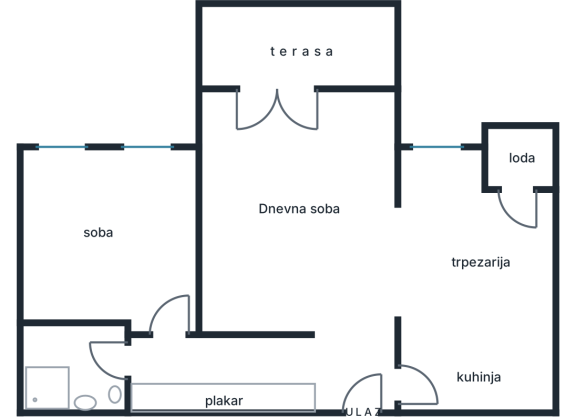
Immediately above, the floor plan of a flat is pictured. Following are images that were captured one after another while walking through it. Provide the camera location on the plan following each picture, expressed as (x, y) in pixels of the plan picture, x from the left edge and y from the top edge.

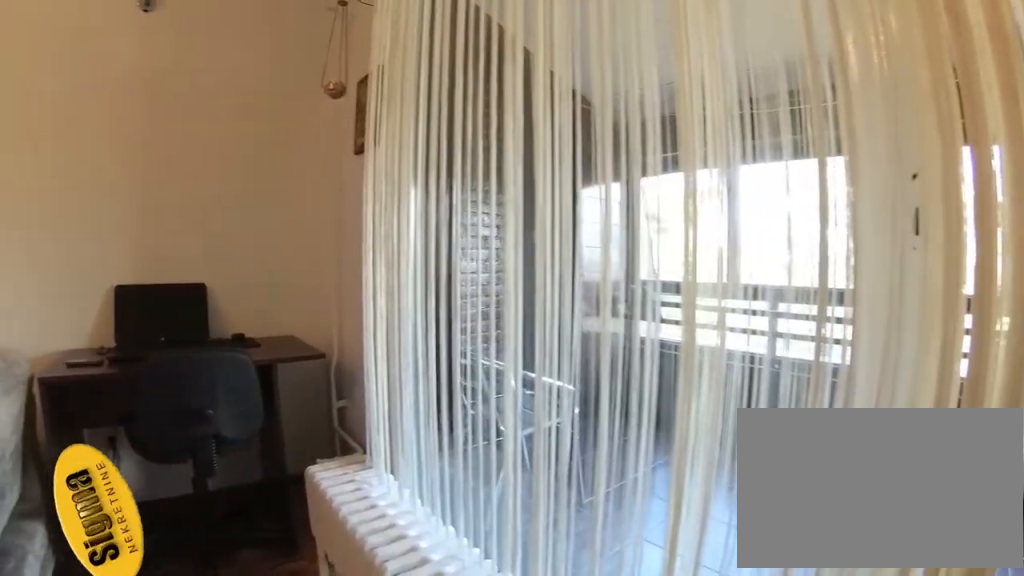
(312, 136)
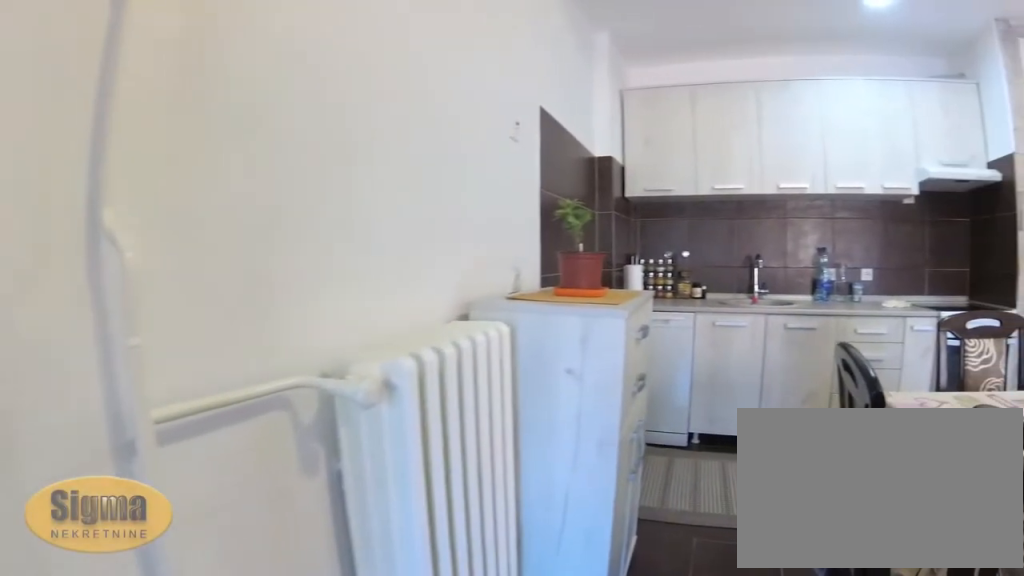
(524, 210)
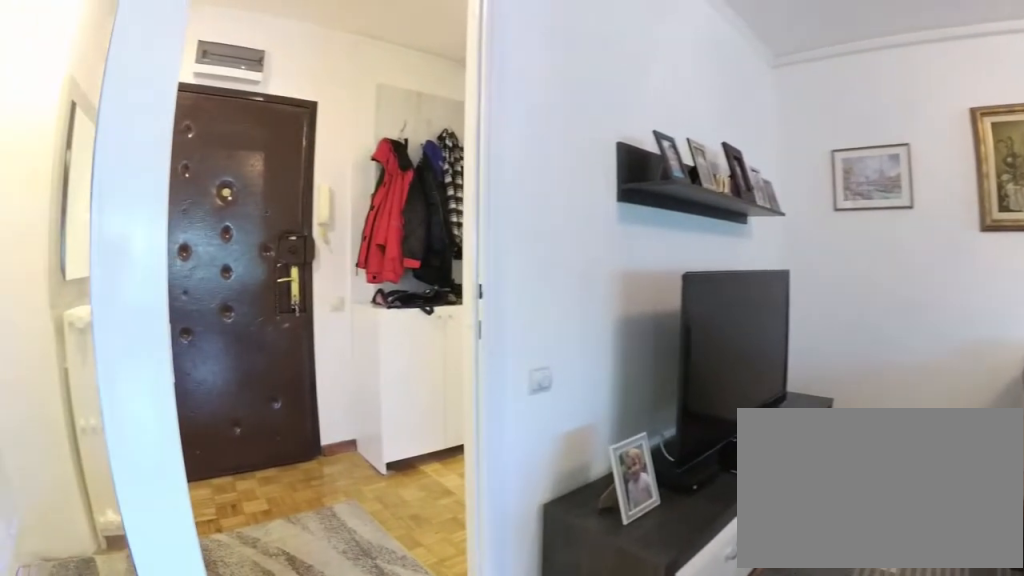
(372, 289)
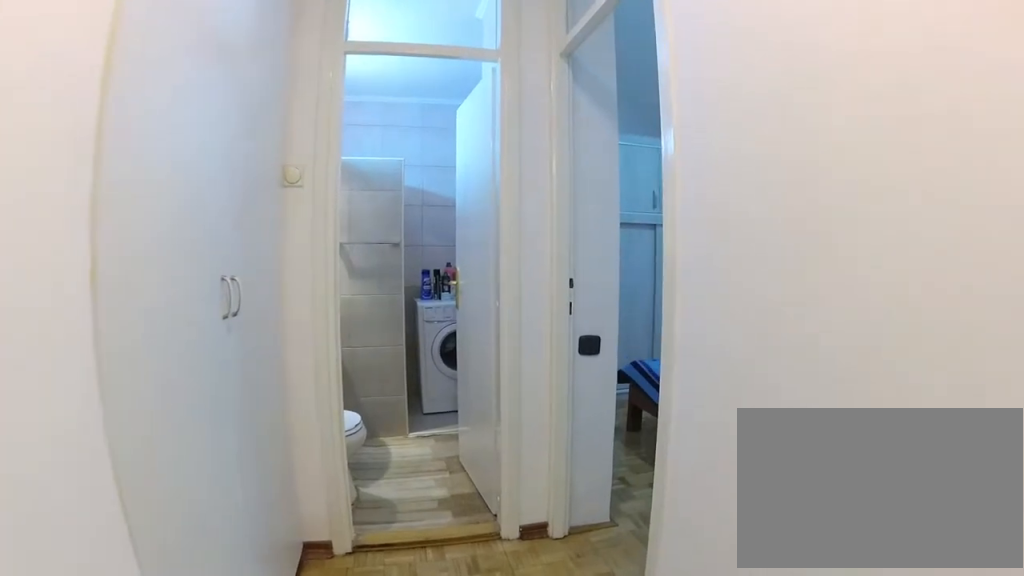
(251, 361)
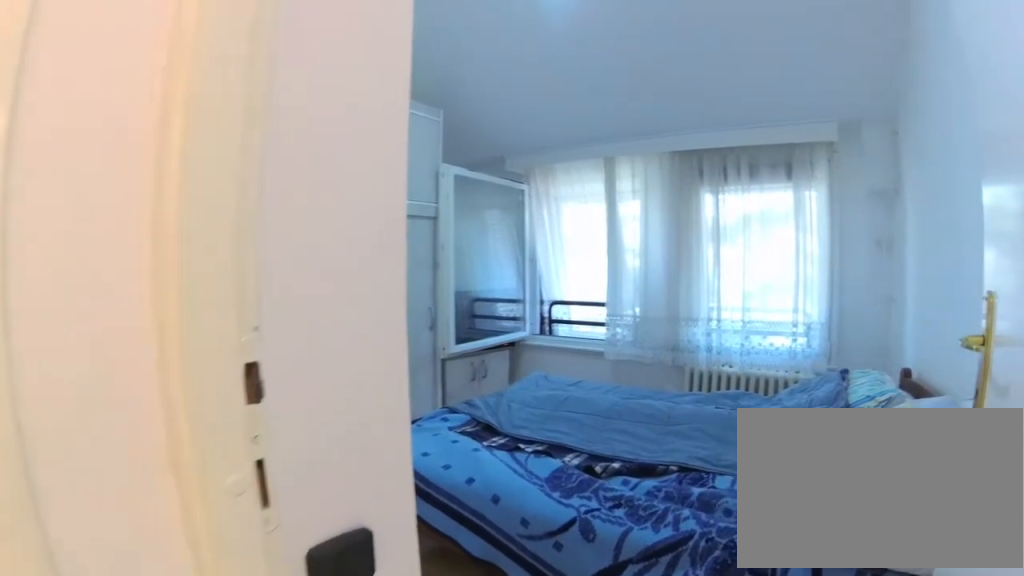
(183, 351)
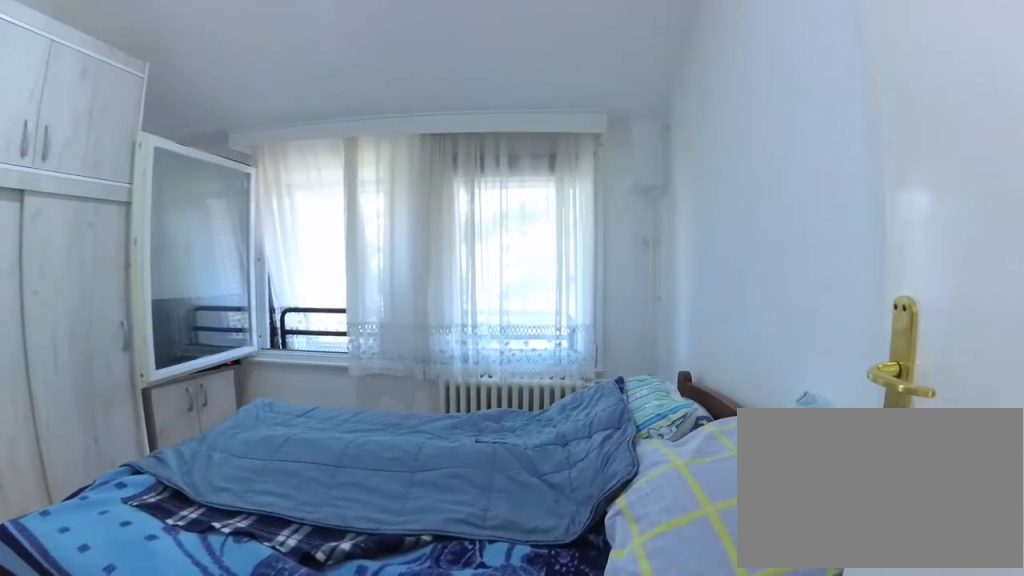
(174, 346)
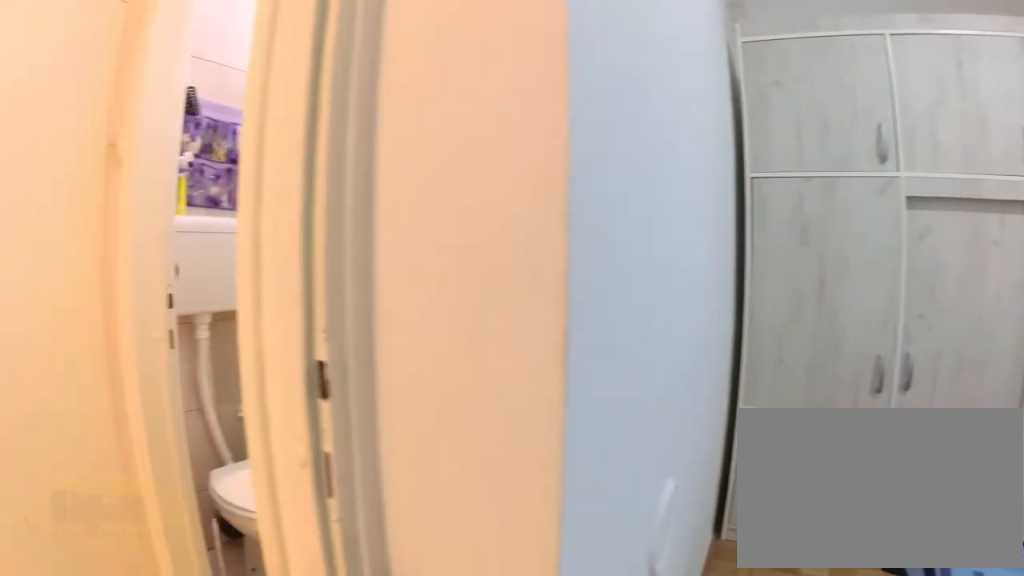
(173, 295)
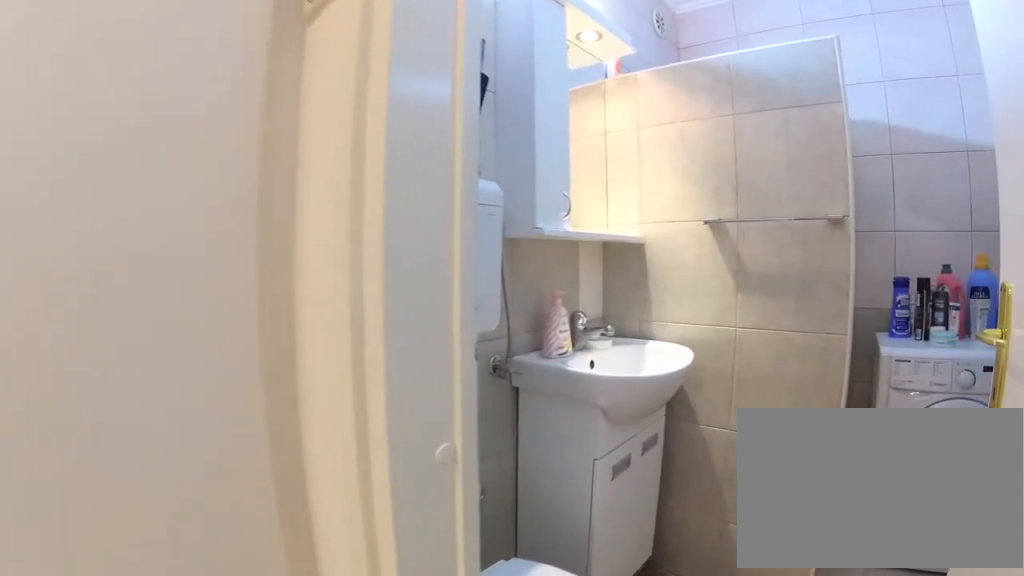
(157, 345)
